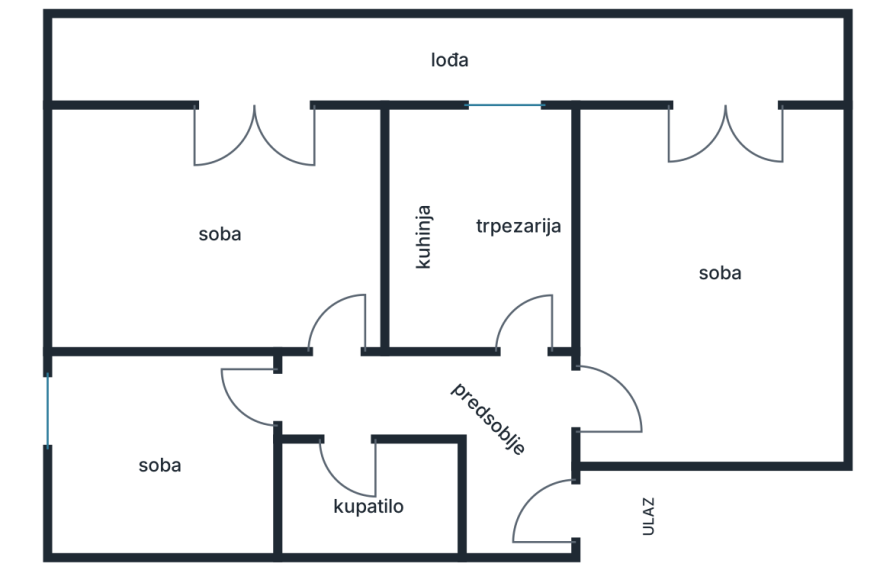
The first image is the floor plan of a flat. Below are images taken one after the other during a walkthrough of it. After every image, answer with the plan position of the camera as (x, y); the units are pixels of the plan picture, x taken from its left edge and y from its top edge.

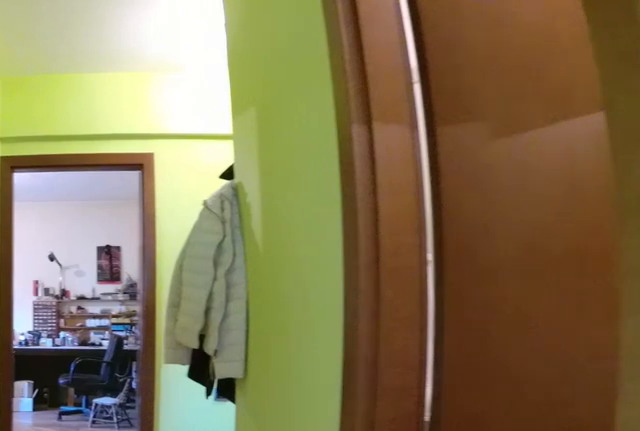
(288, 396)
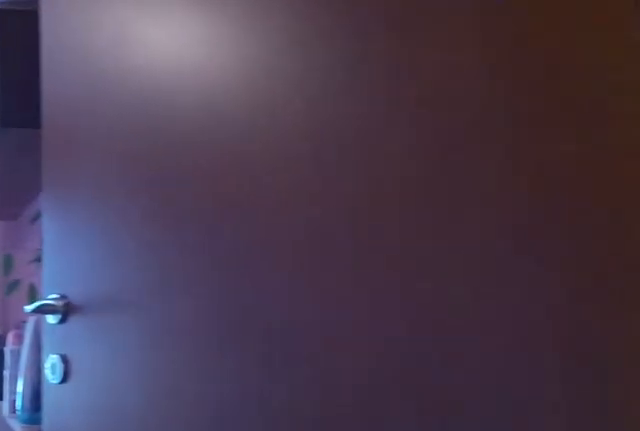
(298, 389)
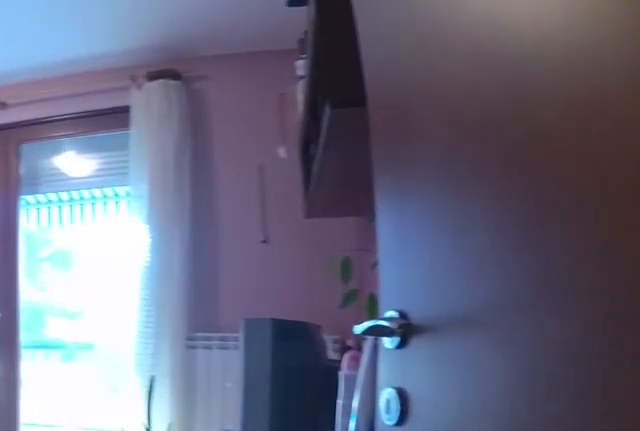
(307, 382)
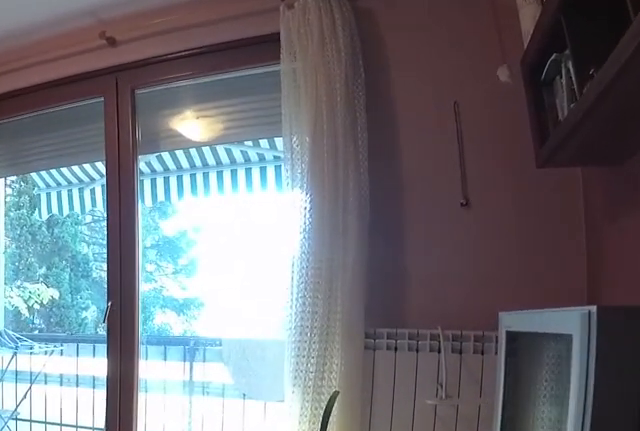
(280, 331)
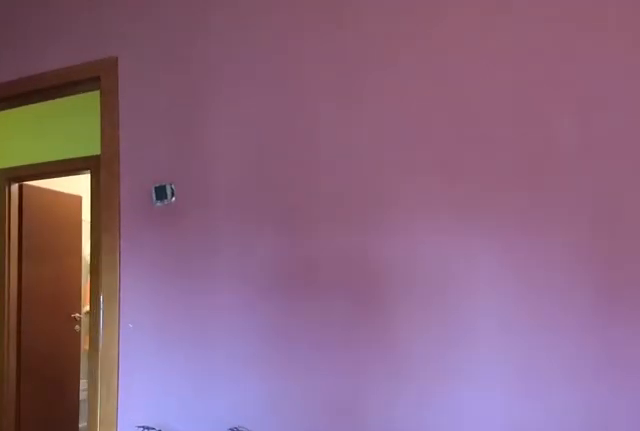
(213, 212)
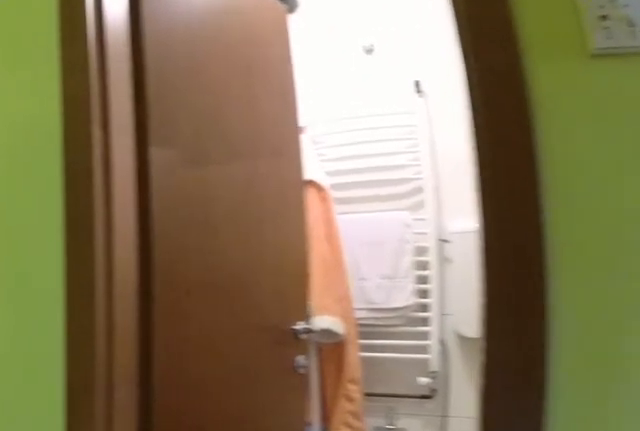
(327, 361)
